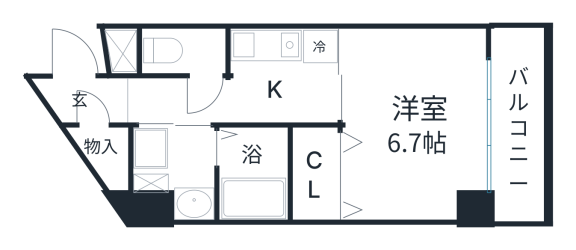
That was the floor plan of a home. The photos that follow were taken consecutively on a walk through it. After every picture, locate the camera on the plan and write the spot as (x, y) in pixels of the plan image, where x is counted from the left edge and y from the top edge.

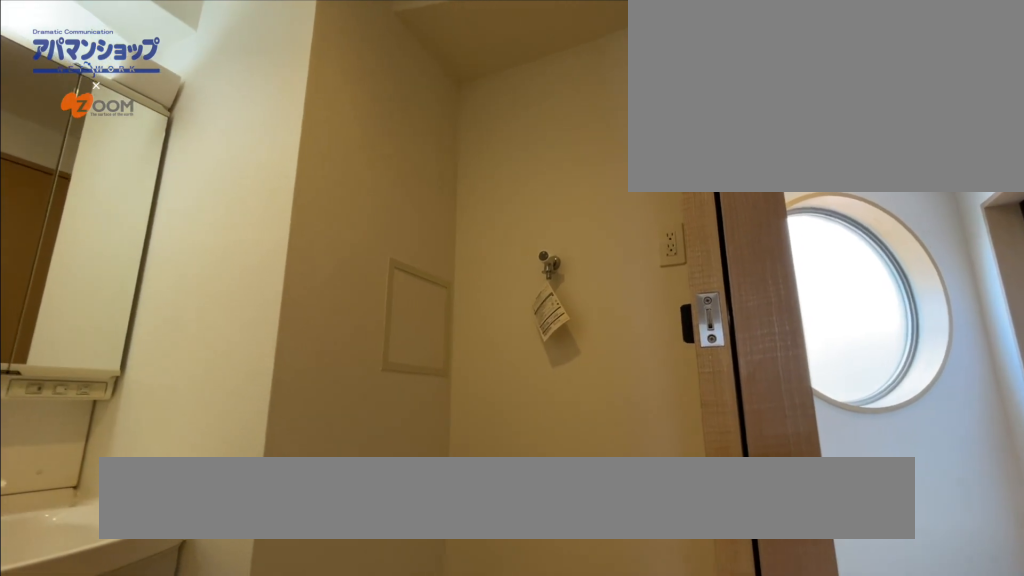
(192, 101)
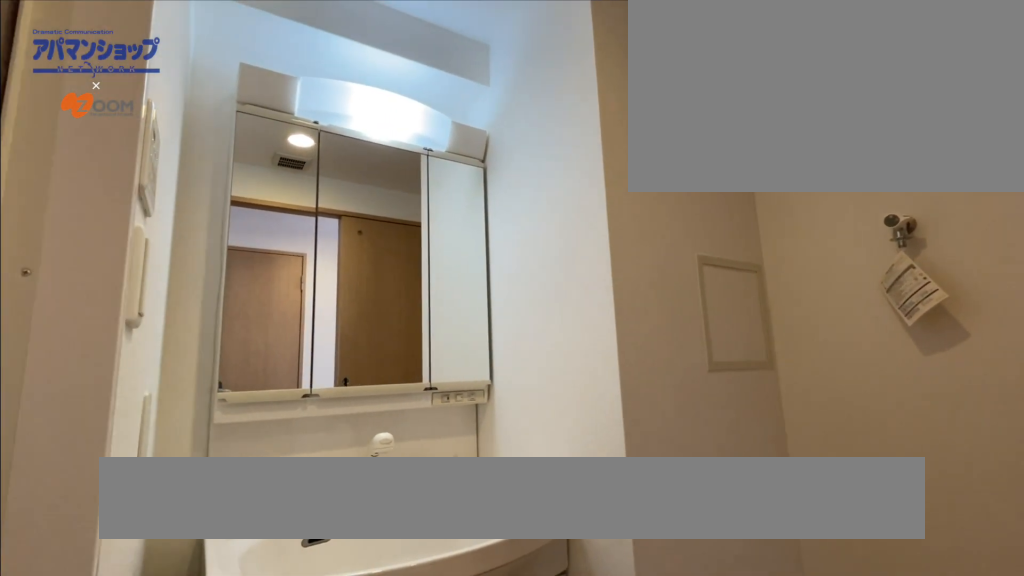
(192, 100)
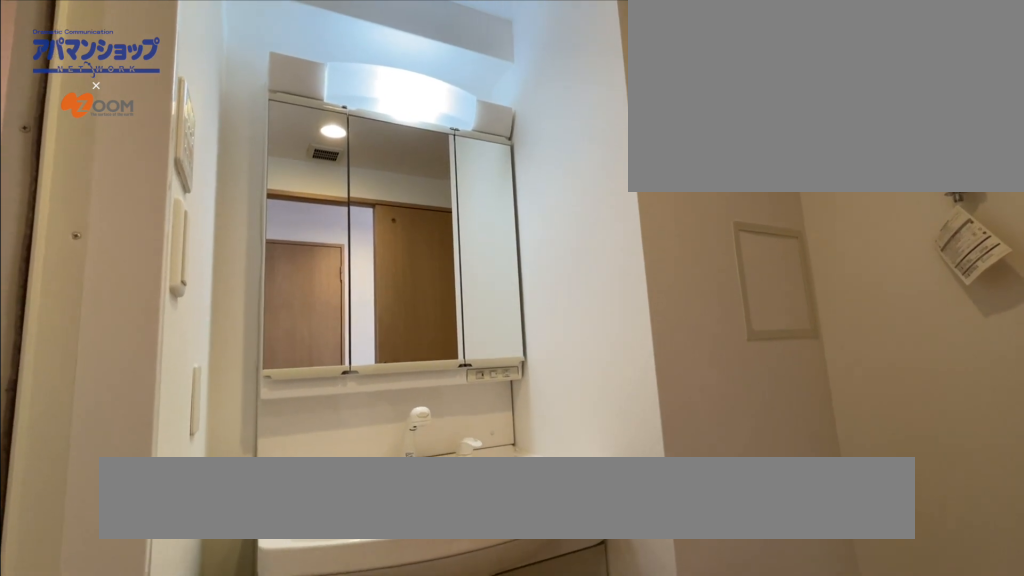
(192, 100)
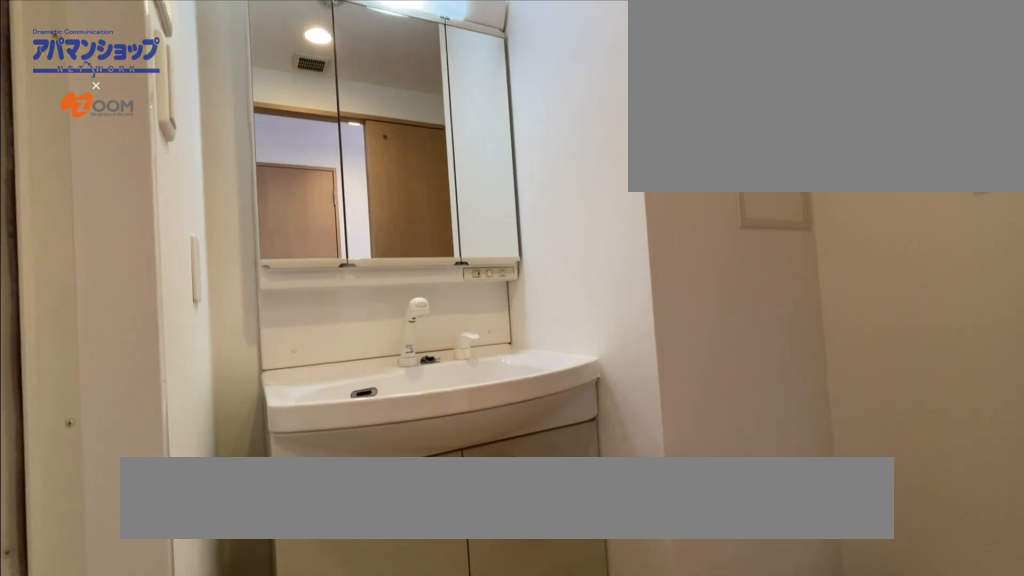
(192, 100)
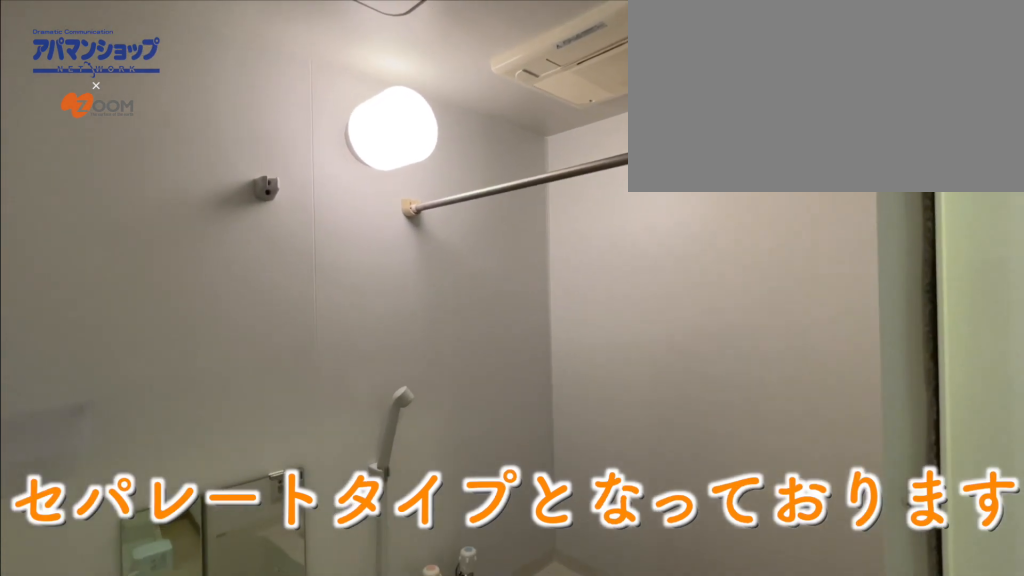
(198, 122)
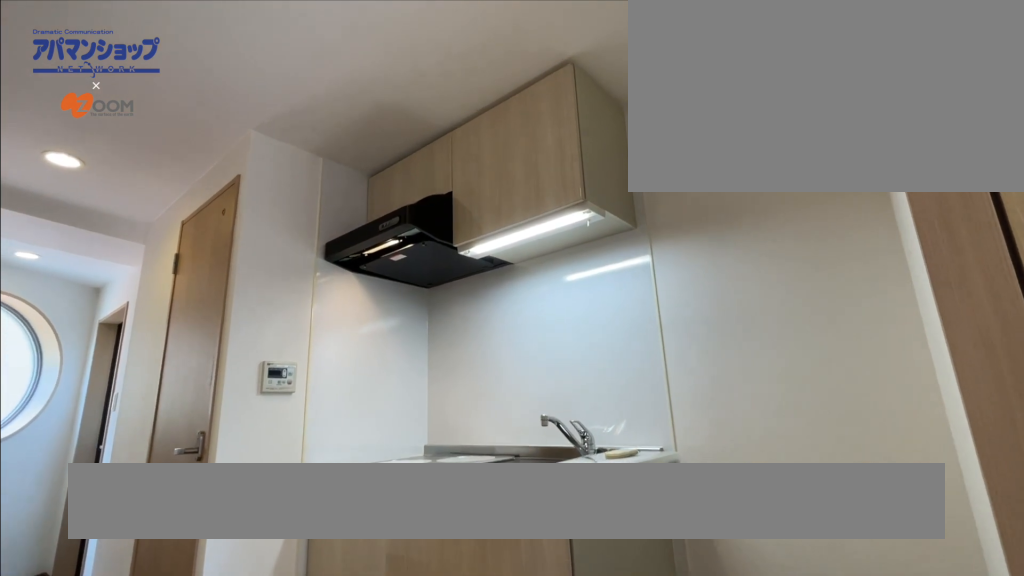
(359, 104)
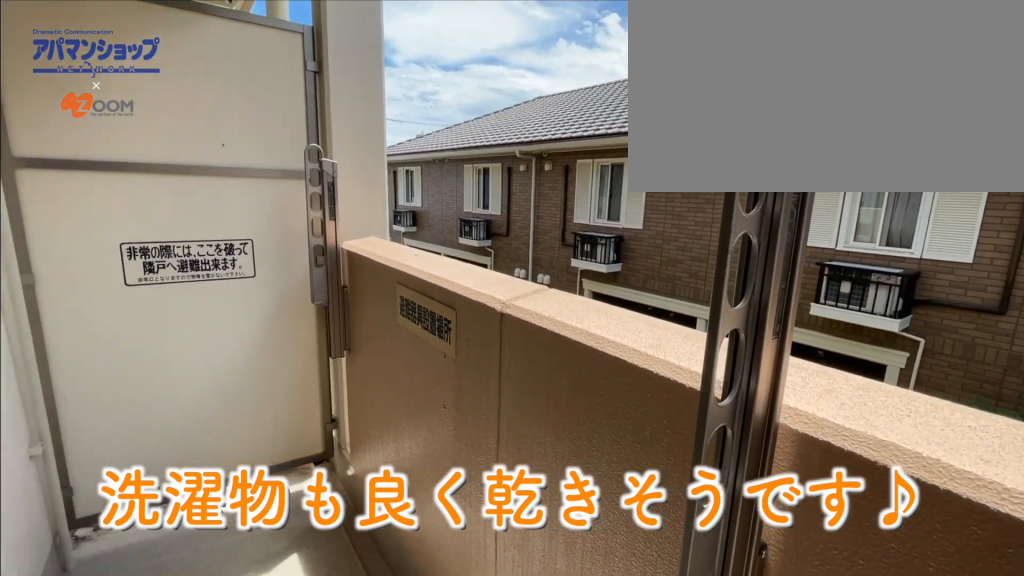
(474, 137)
